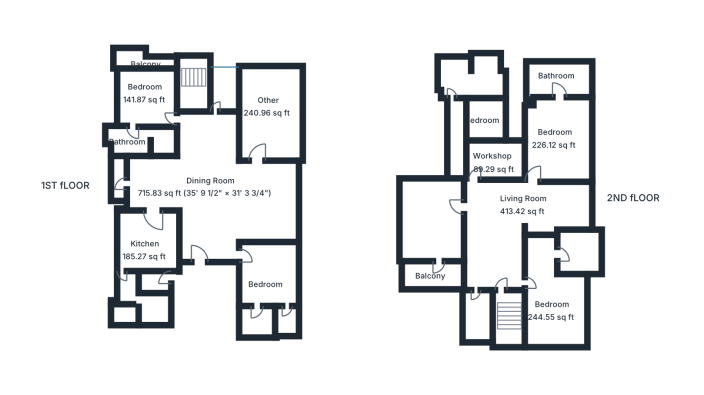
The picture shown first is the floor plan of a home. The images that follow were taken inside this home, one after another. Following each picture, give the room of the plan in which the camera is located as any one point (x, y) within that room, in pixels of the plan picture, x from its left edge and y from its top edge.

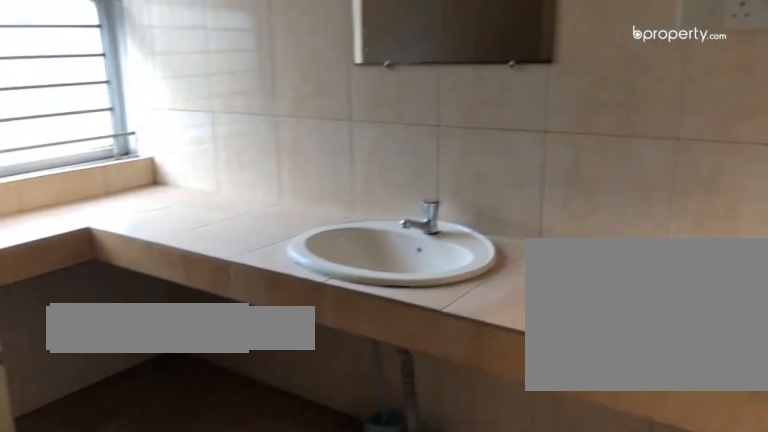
(580, 258)
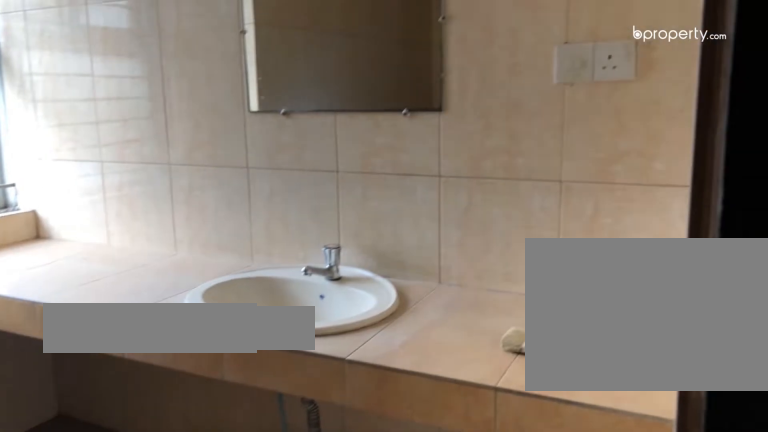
(580, 258)
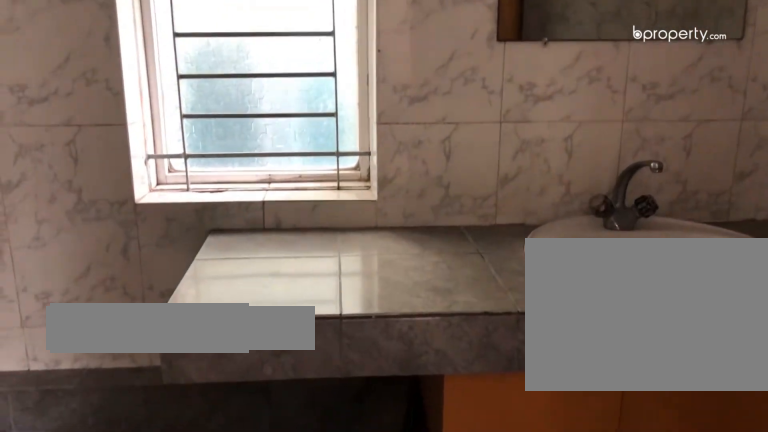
(564, 86)
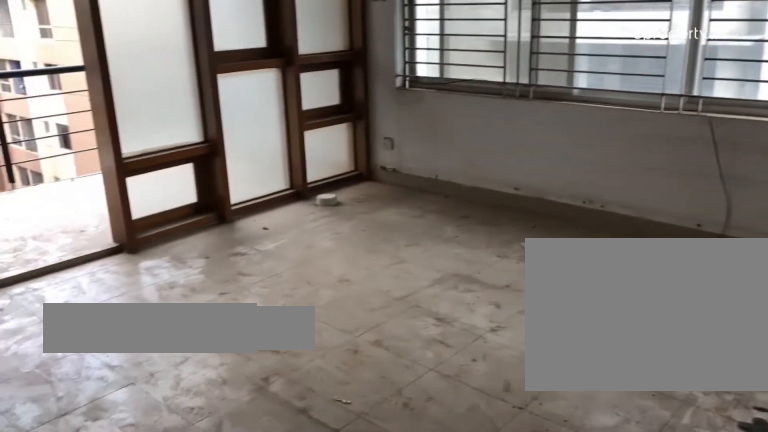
(455, 223)
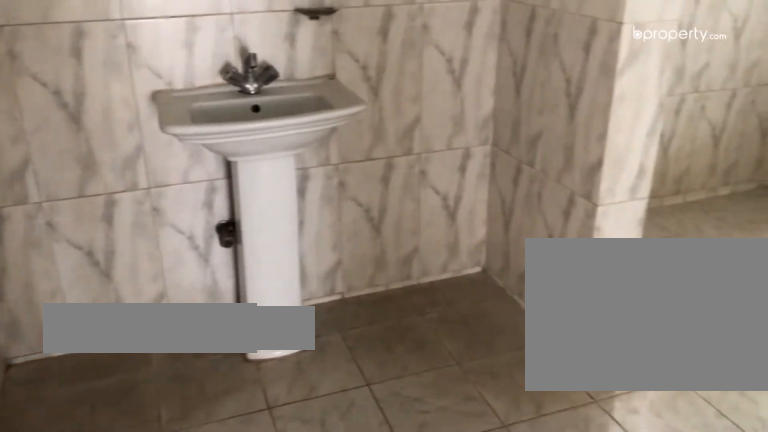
(462, 73)
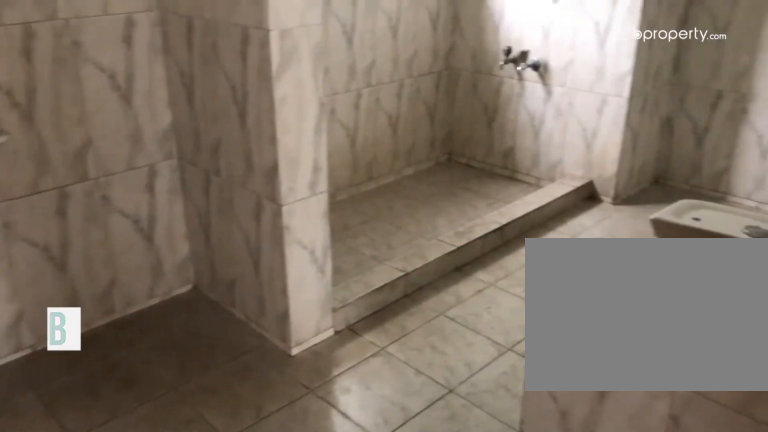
(462, 73)
